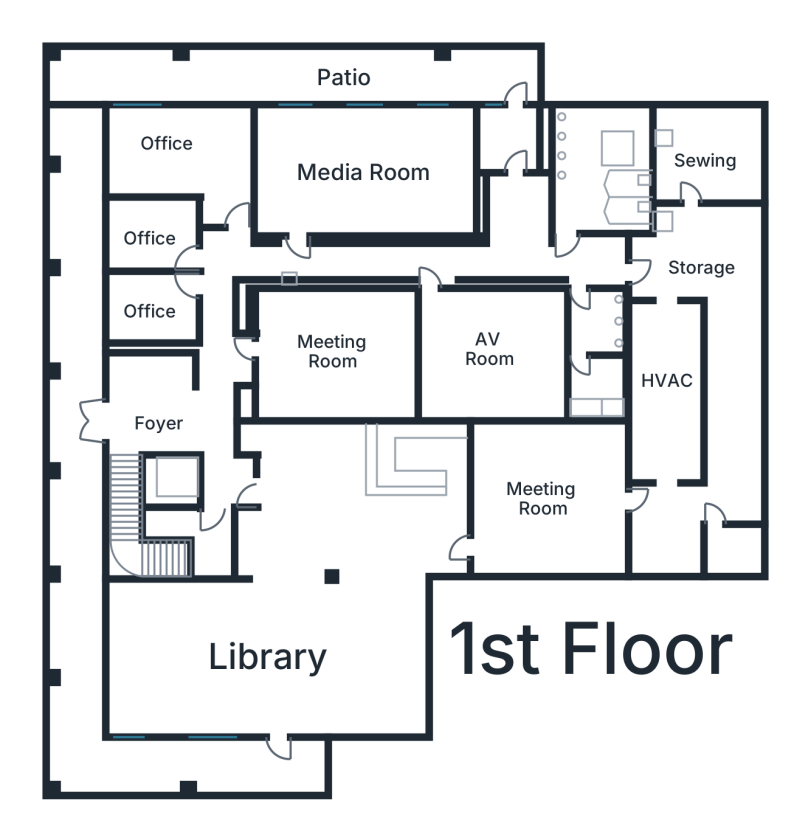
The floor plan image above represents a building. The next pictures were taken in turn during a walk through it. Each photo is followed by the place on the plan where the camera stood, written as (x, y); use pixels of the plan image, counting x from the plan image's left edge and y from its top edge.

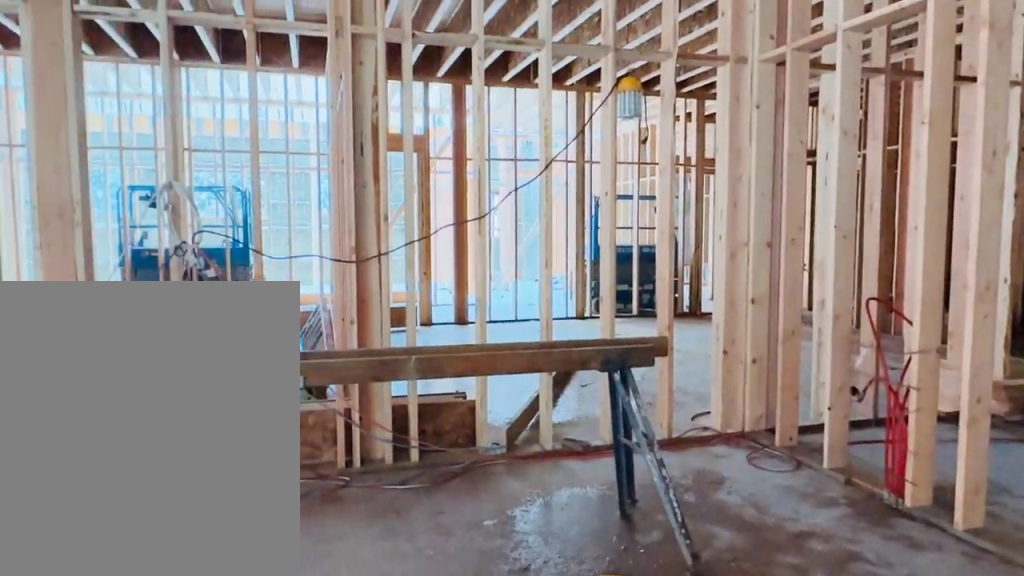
(431, 503)
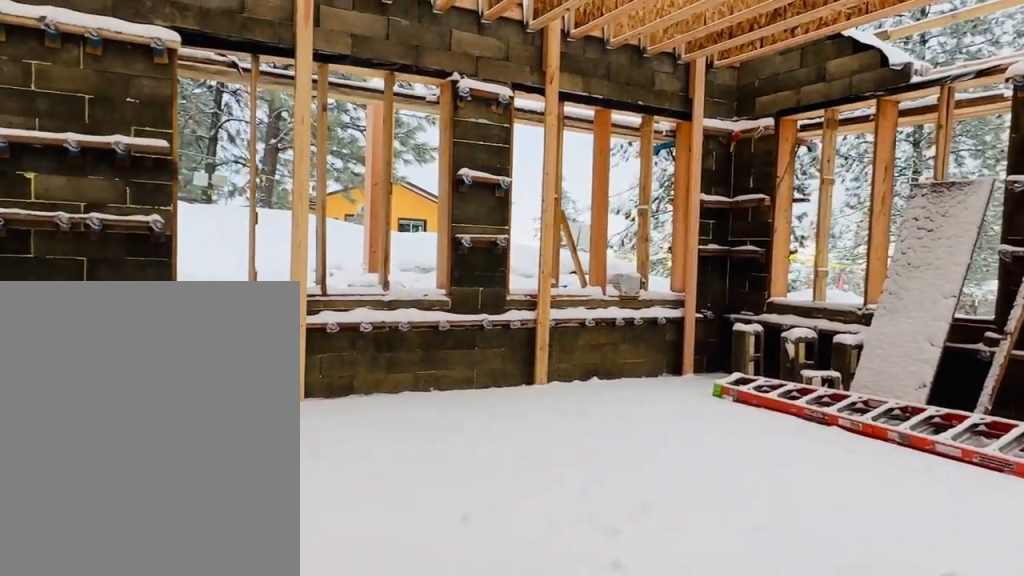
(244, 610)
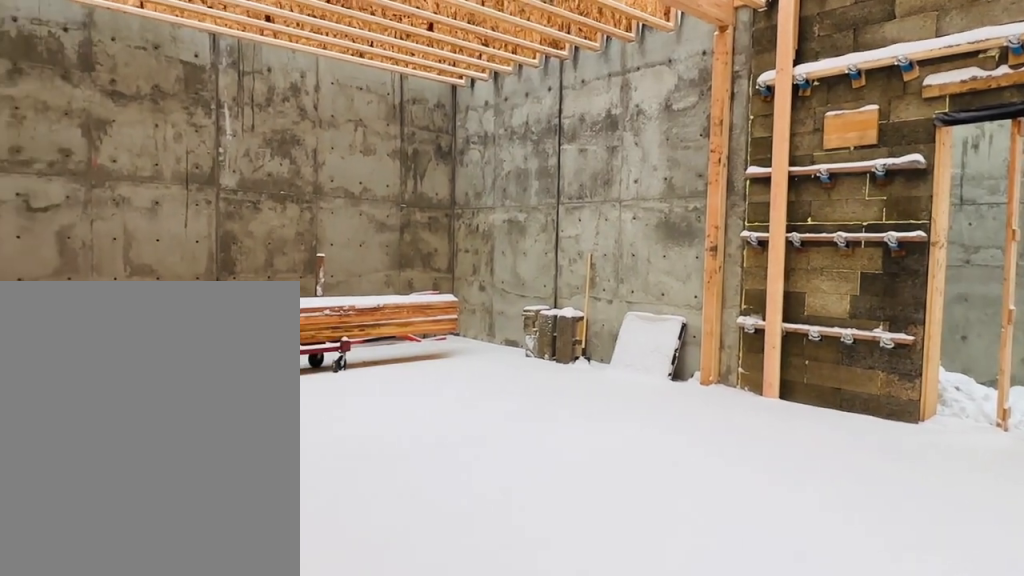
(244, 610)
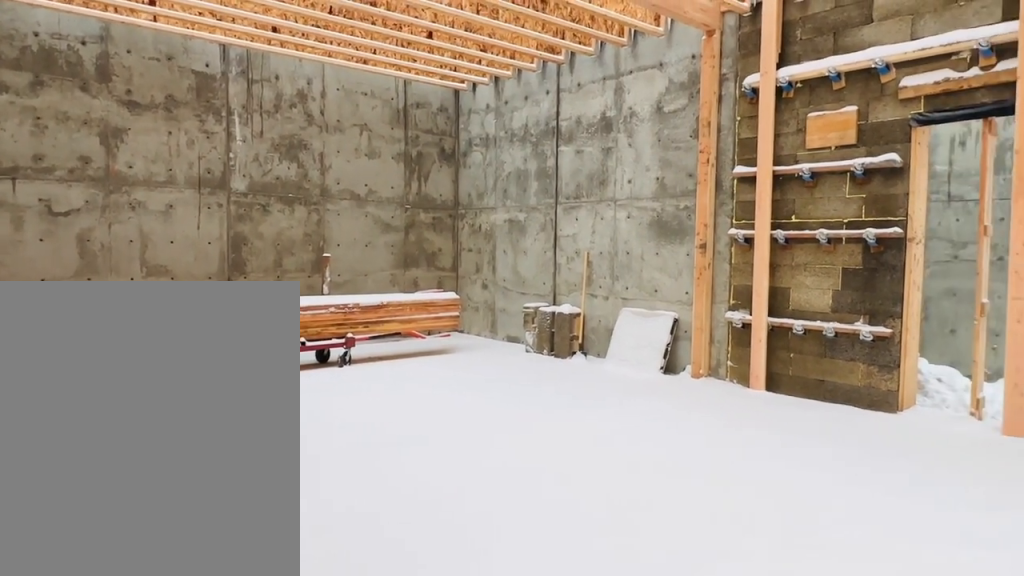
(244, 610)
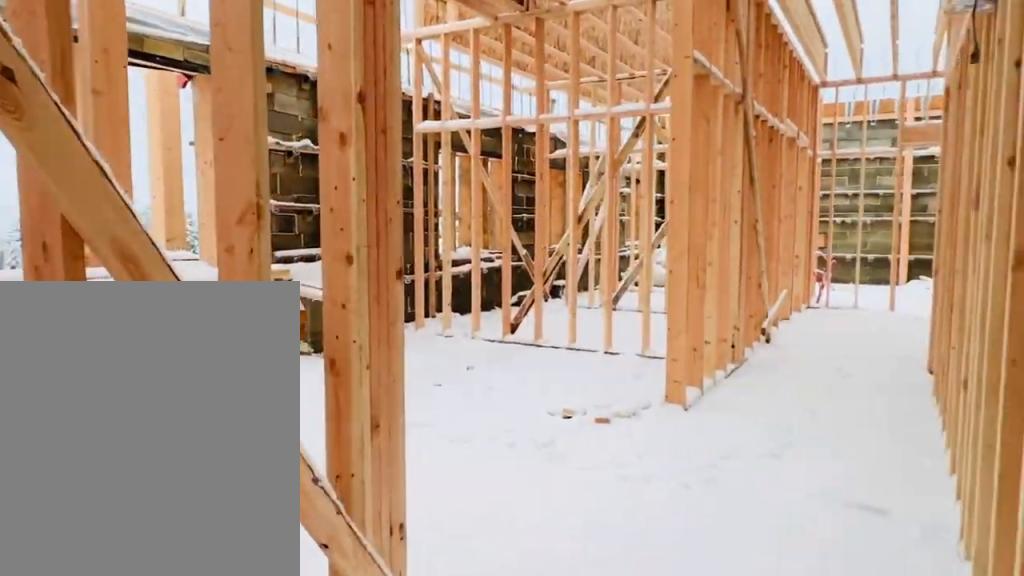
(232, 479)
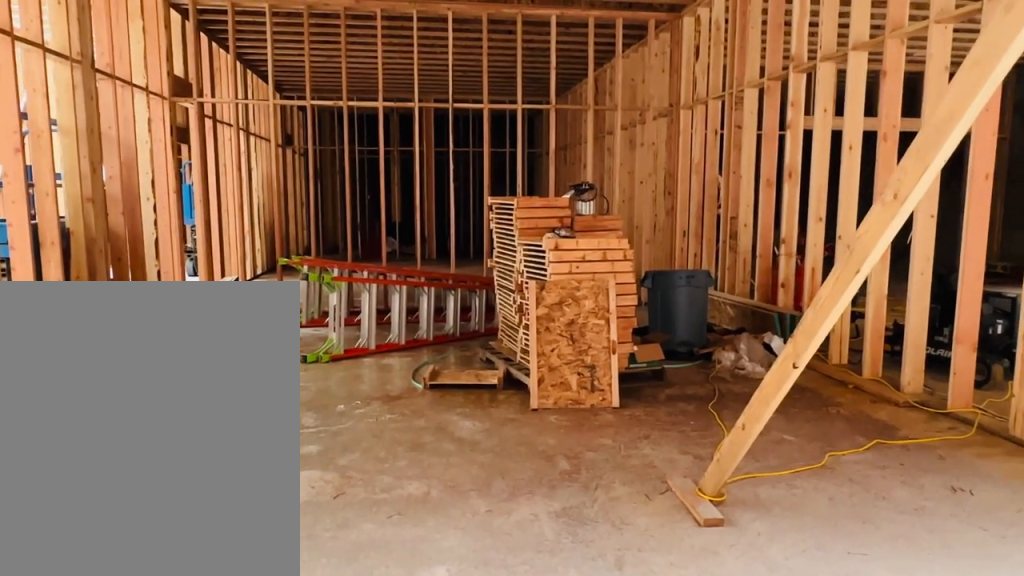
(246, 336)
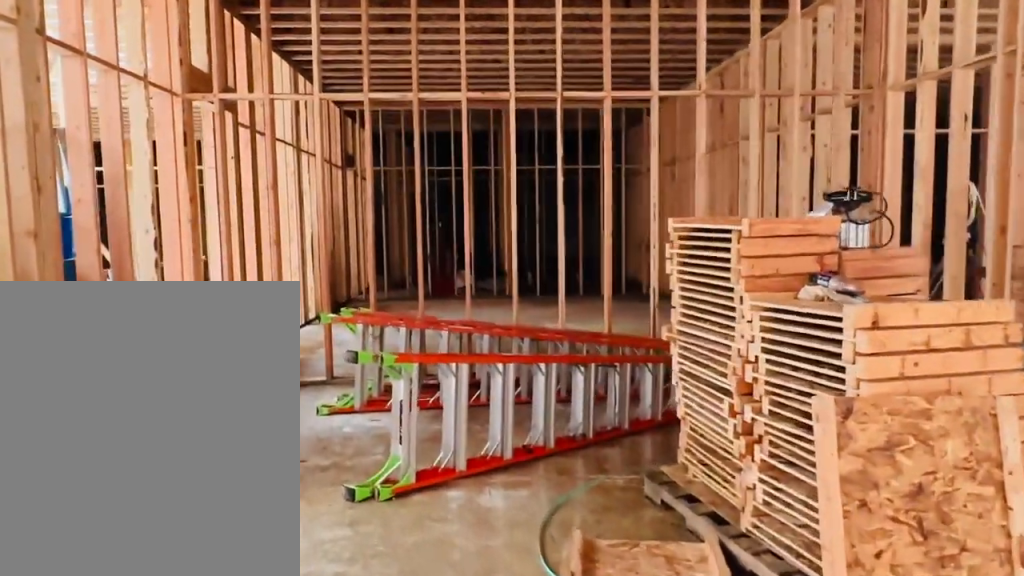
(271, 338)
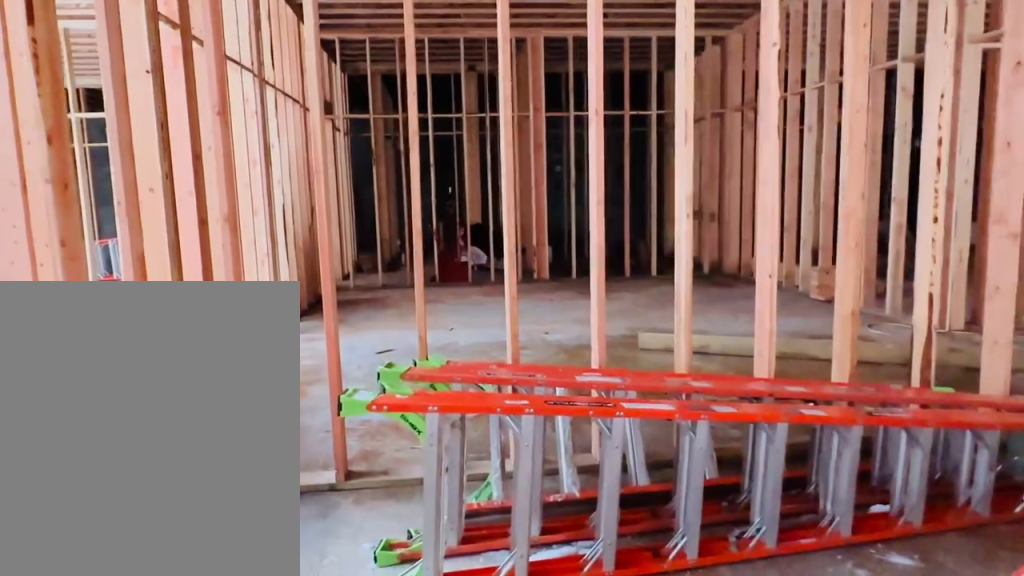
(338, 339)
